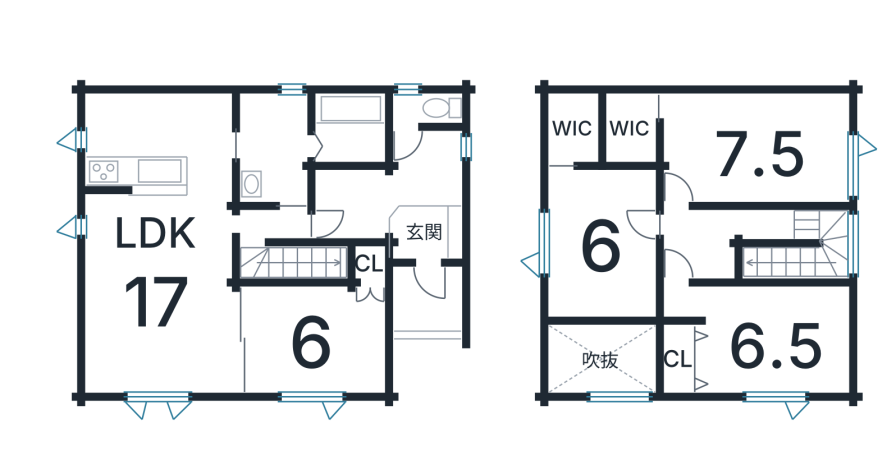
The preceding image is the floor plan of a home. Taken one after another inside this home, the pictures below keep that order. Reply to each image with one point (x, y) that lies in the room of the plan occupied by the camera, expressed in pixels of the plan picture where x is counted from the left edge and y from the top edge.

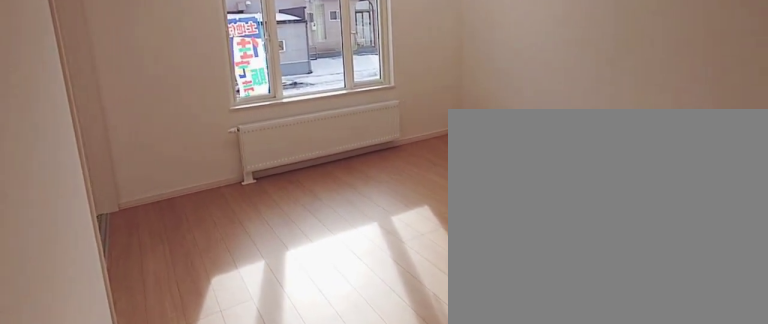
(159, 291)
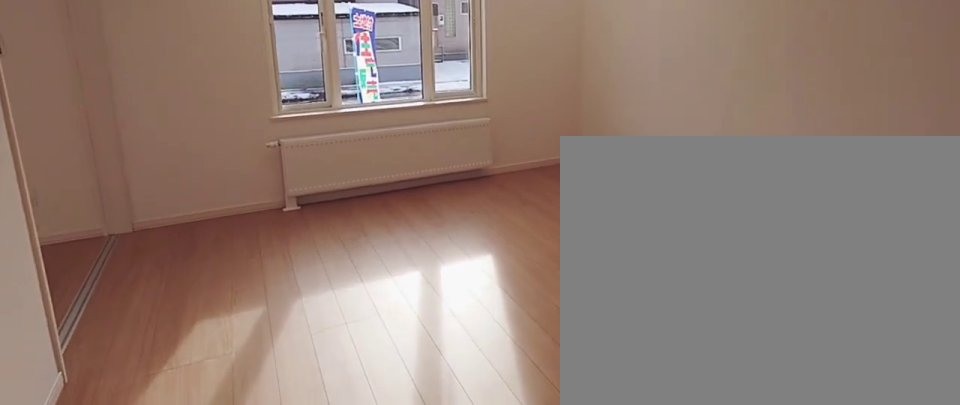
(159, 291)
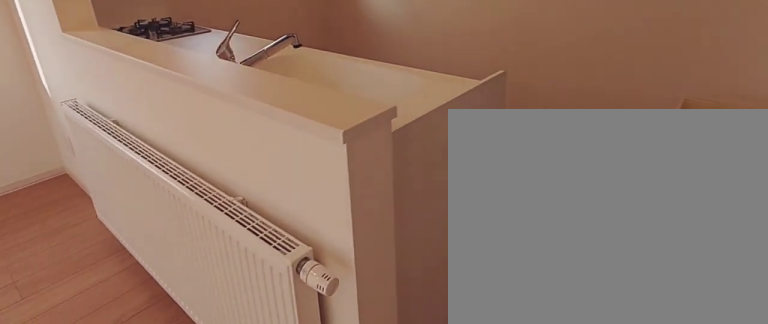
(148, 143)
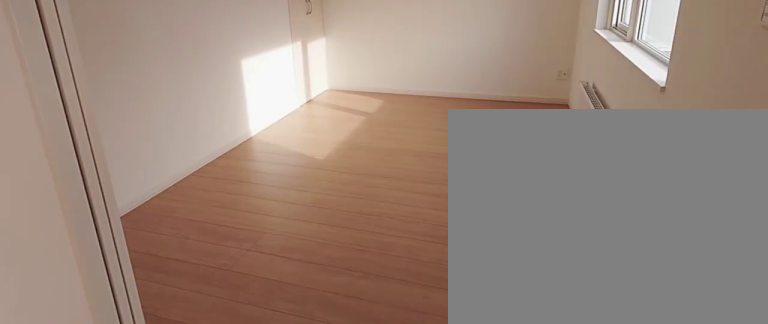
(317, 342)
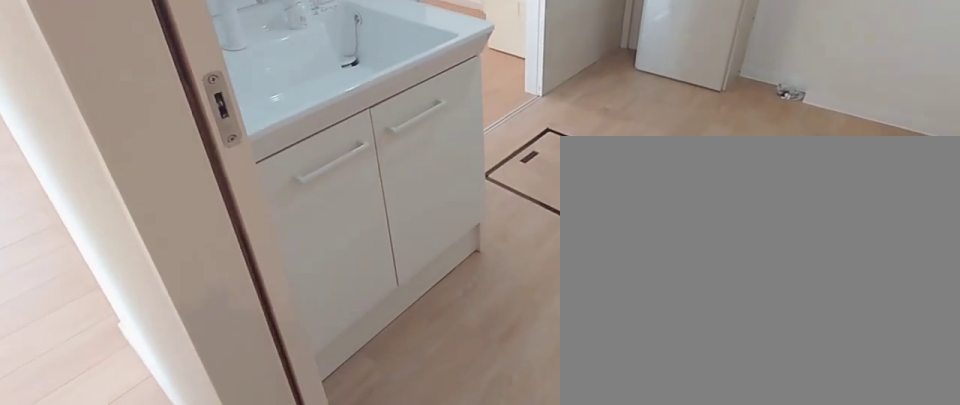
(269, 149)
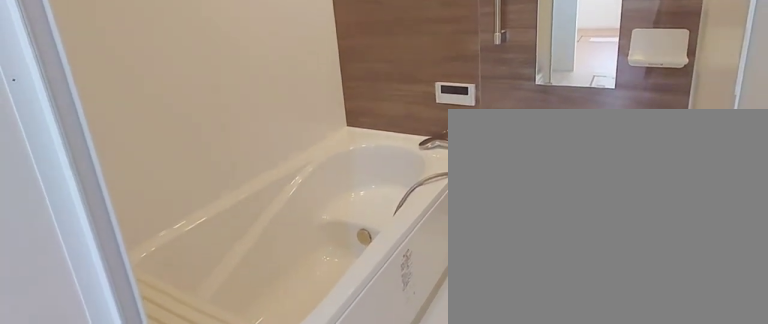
(346, 130)
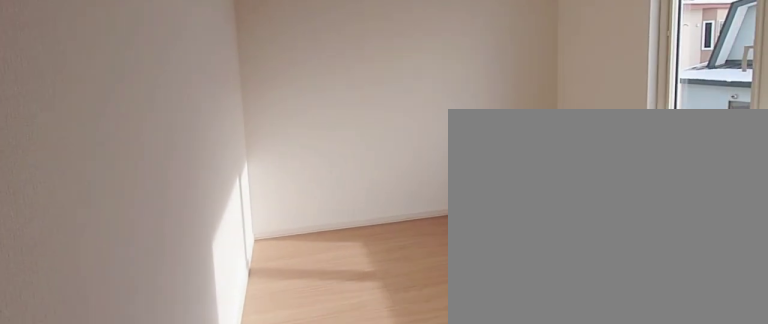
(770, 340)
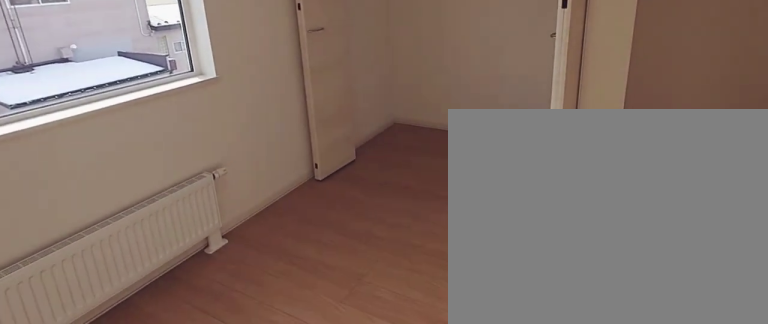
(770, 340)
